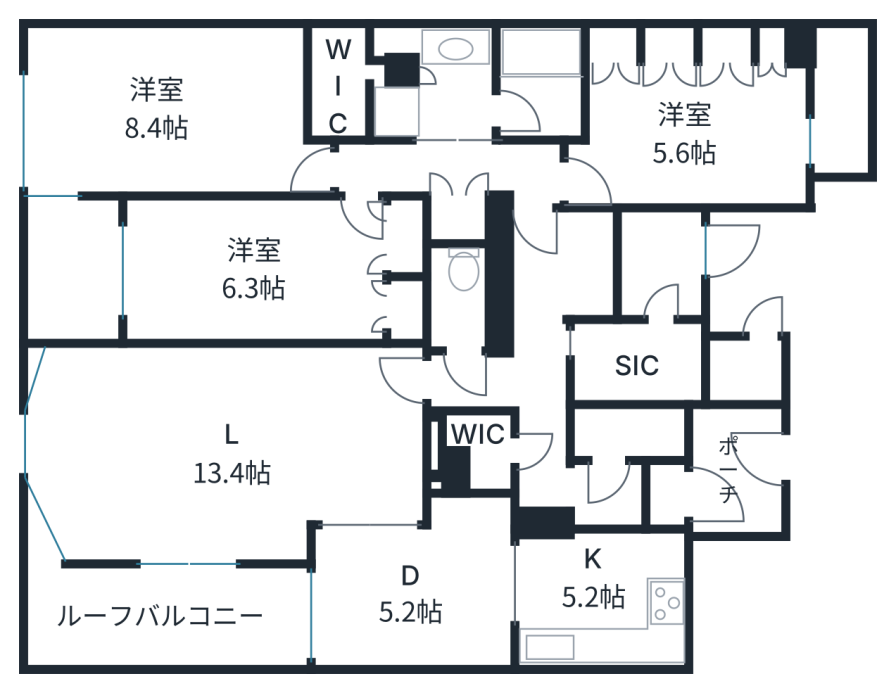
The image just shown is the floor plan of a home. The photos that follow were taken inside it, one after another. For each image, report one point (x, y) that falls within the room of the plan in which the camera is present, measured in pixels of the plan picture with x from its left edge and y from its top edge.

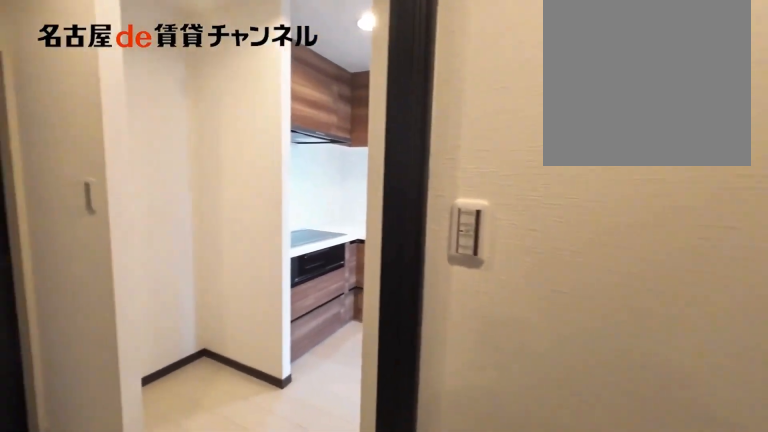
(571, 473)
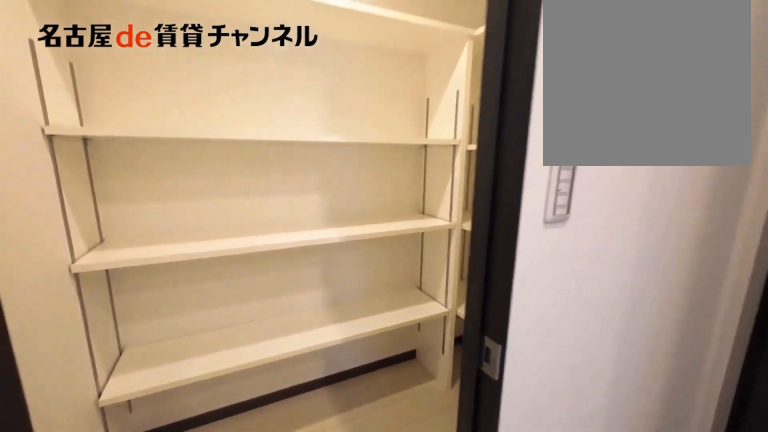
(628, 434)
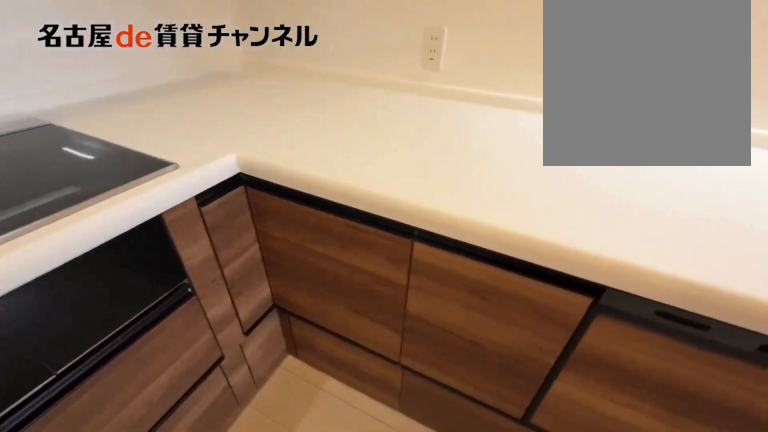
(602, 598)
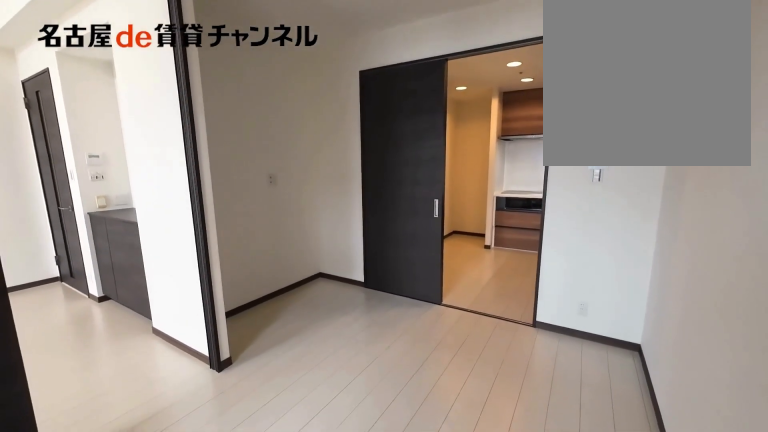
(417, 589)
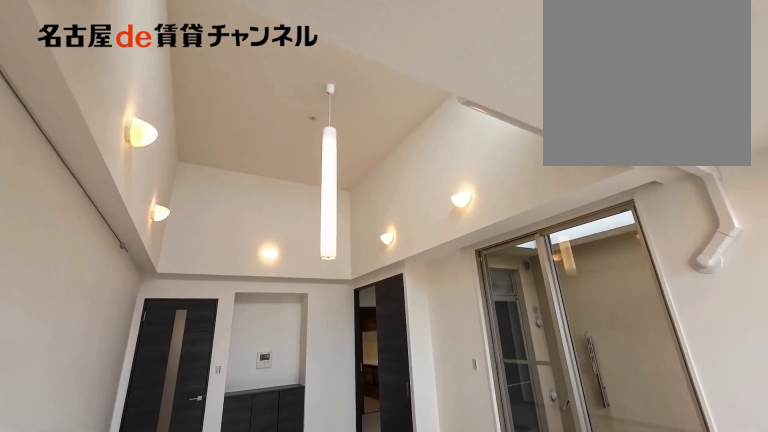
(224, 447)
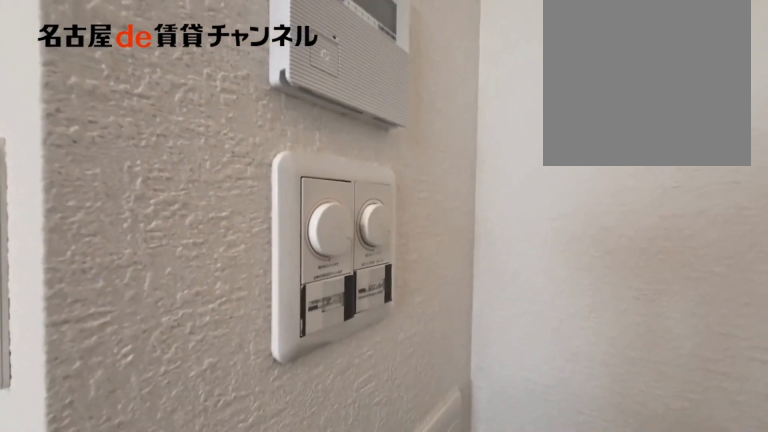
(224, 447)
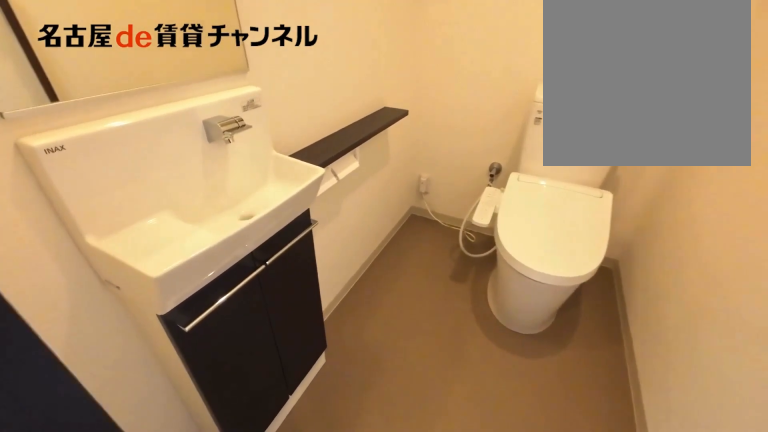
(457, 299)
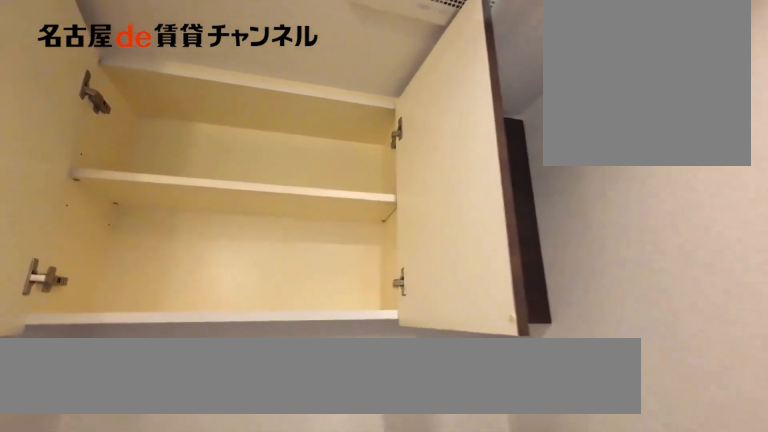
(457, 299)
